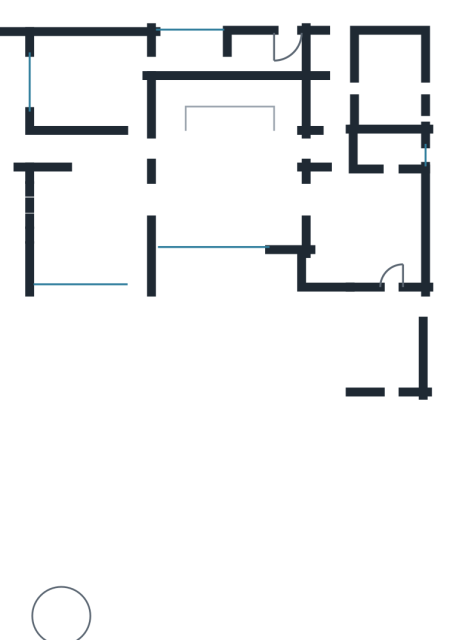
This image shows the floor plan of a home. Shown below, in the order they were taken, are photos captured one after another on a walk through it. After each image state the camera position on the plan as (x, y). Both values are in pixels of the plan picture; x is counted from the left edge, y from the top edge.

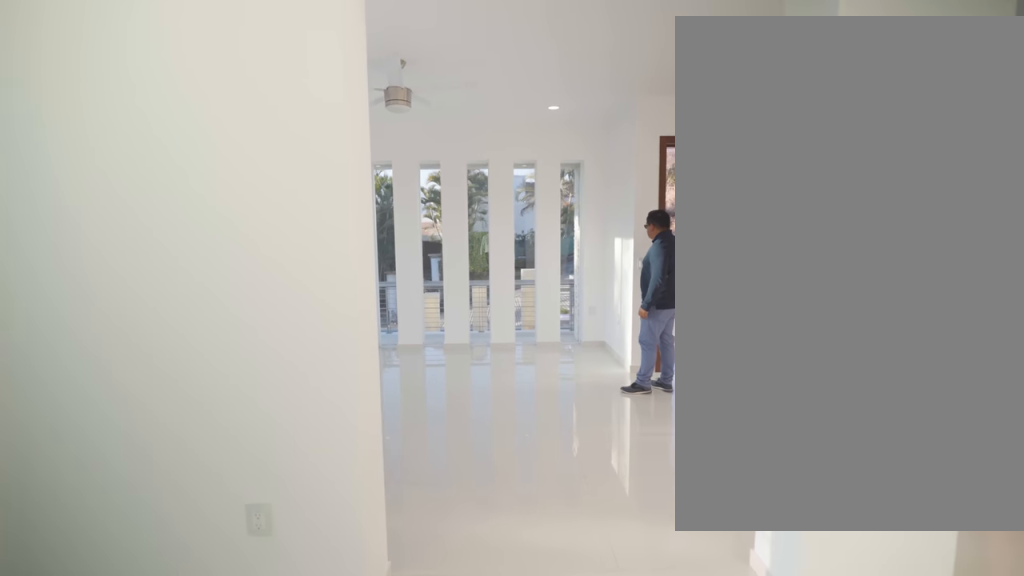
(212, 206)
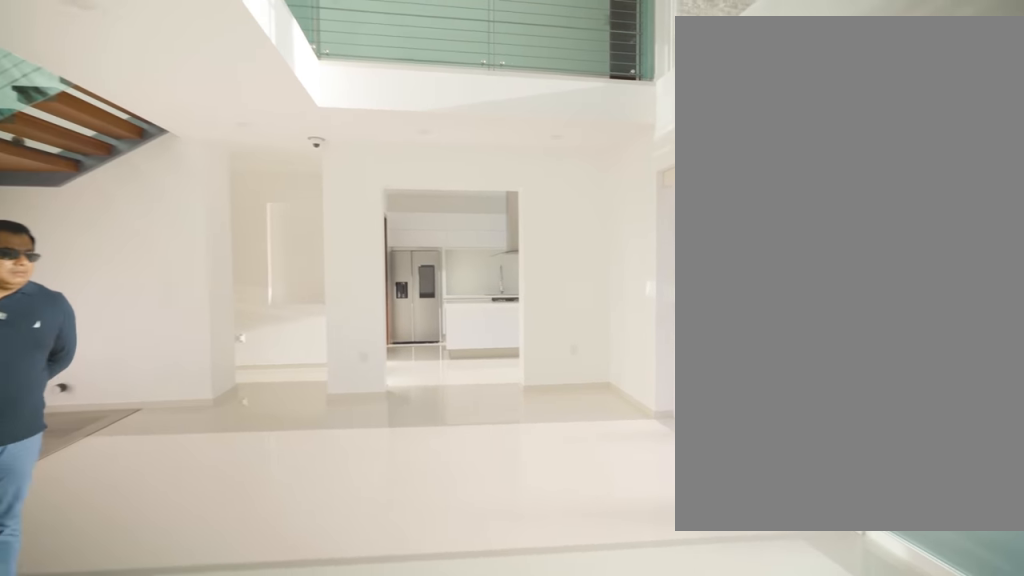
(177, 196)
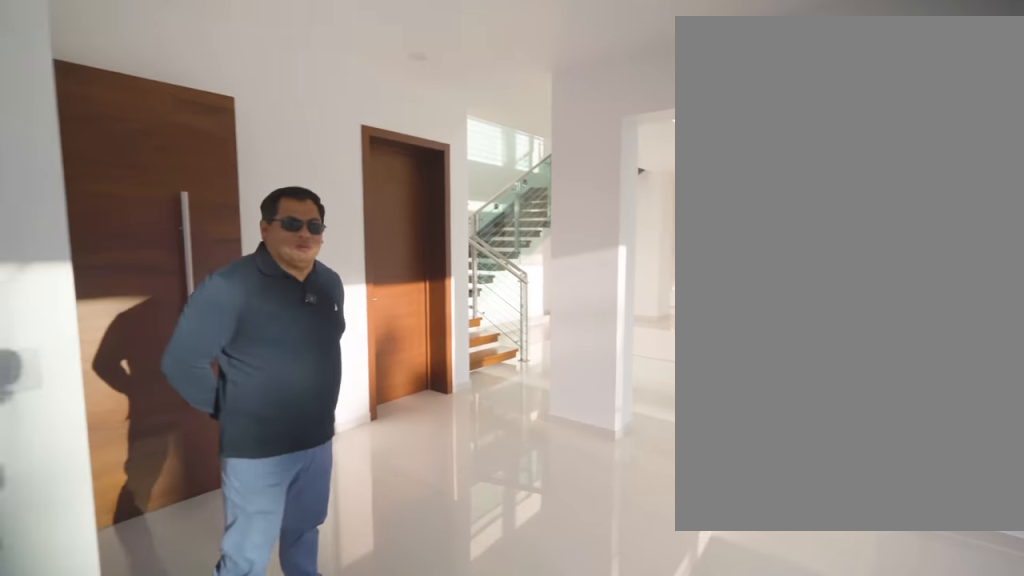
(73, 197)
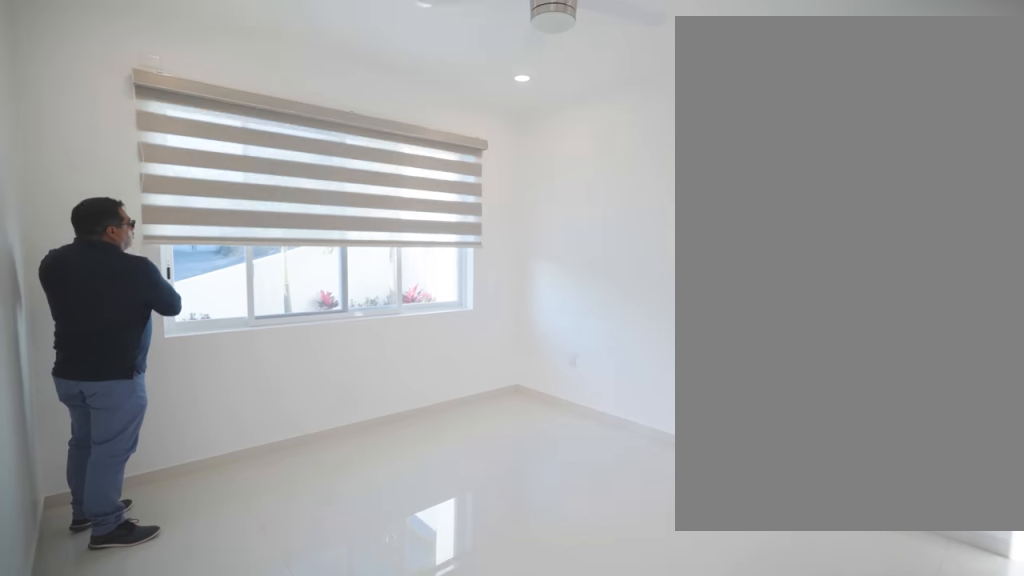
(134, 106)
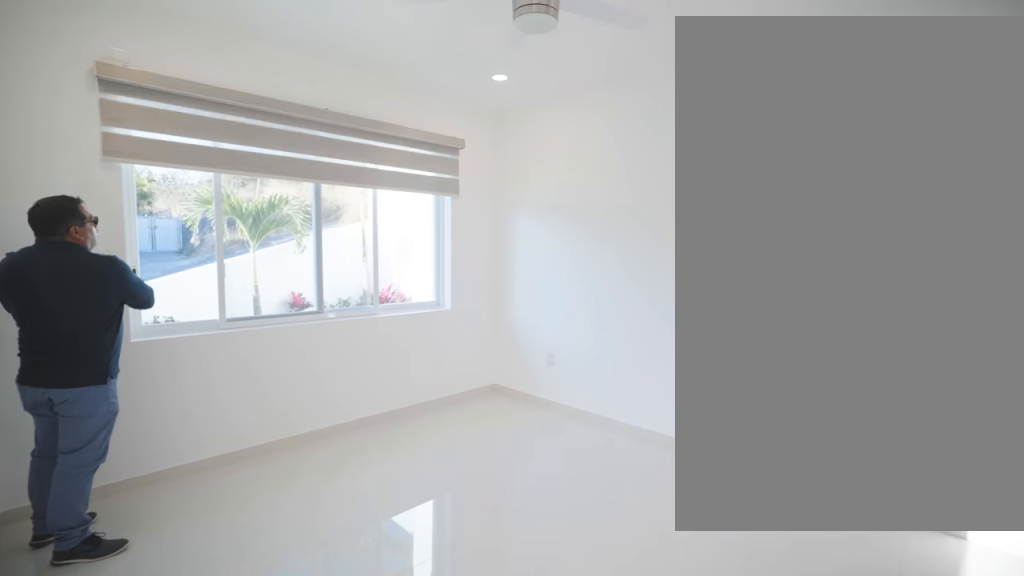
(134, 106)
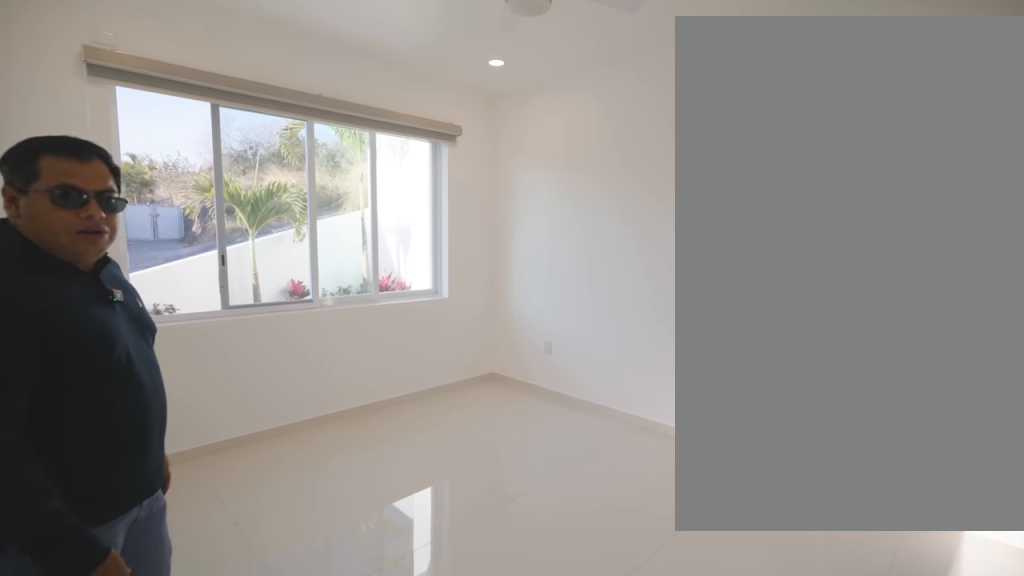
(134, 106)
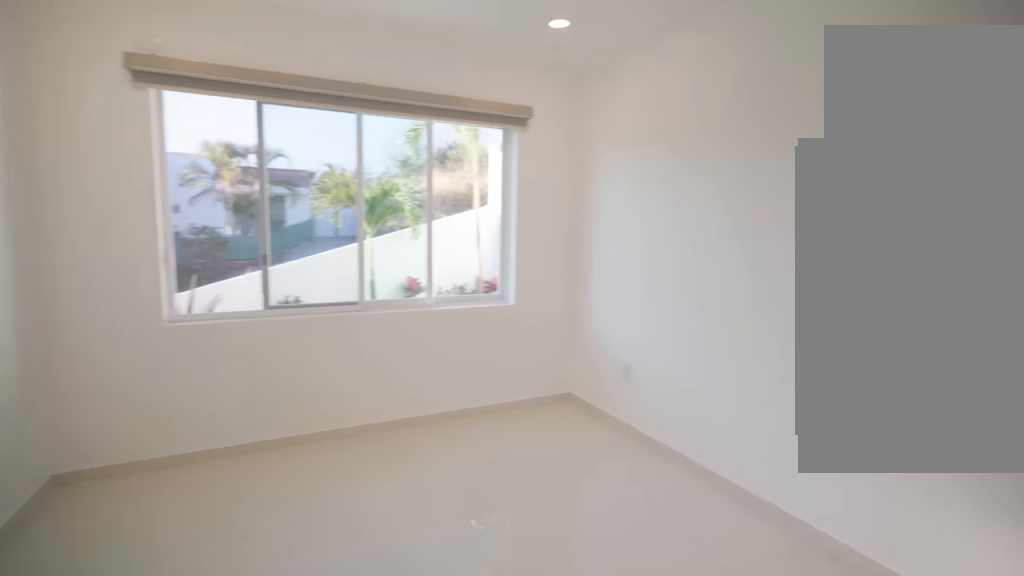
(132, 88)
